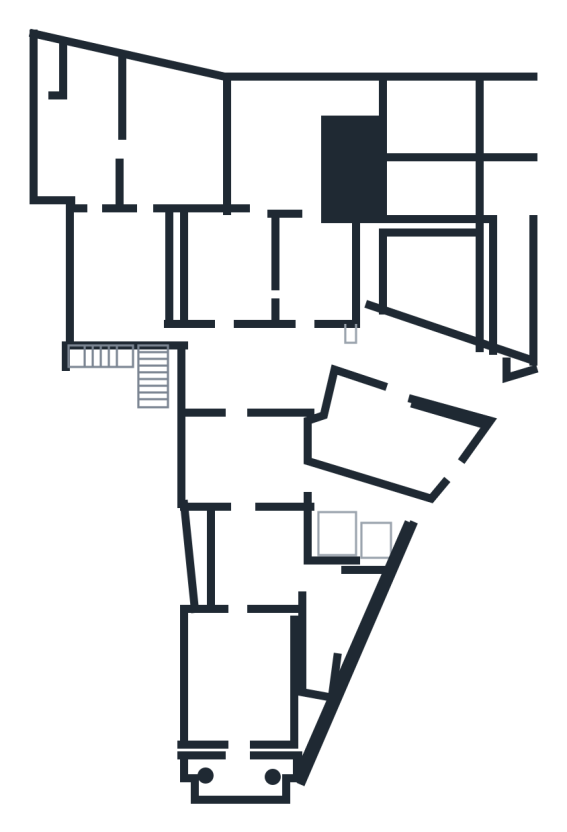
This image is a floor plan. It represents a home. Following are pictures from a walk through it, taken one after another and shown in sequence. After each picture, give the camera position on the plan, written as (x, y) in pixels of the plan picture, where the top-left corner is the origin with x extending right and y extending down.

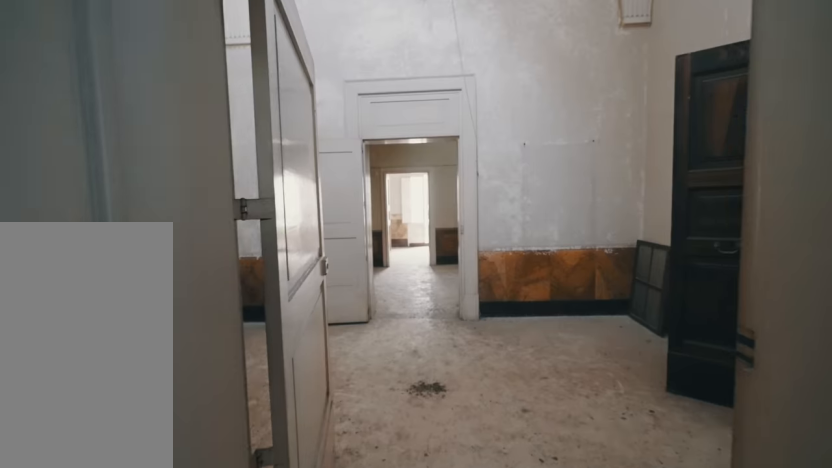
(242, 479)
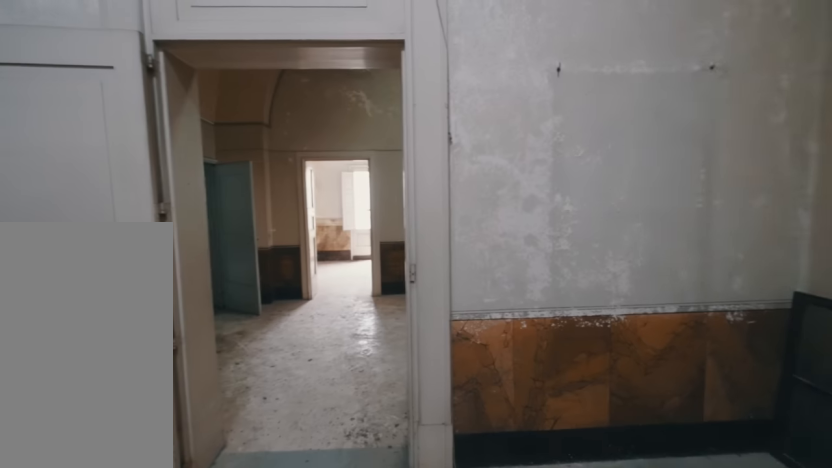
(243, 468)
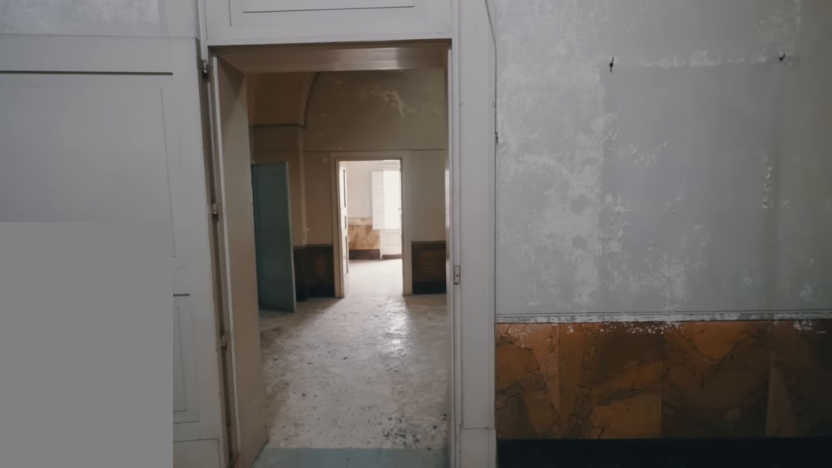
(243, 468)
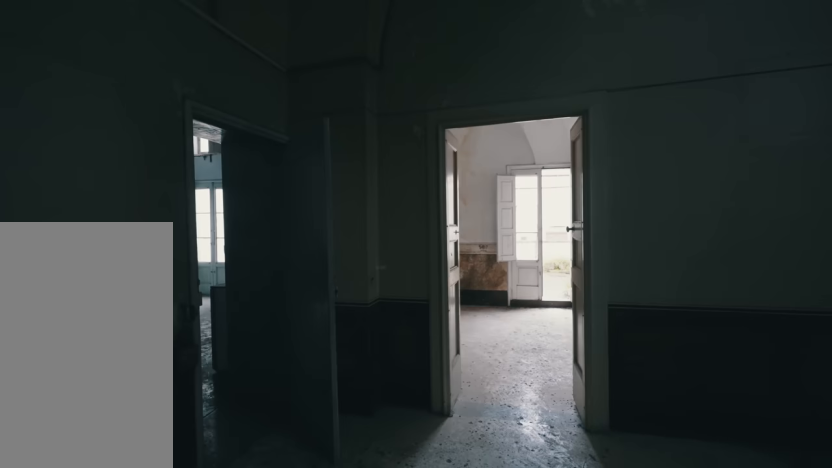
(258, 376)
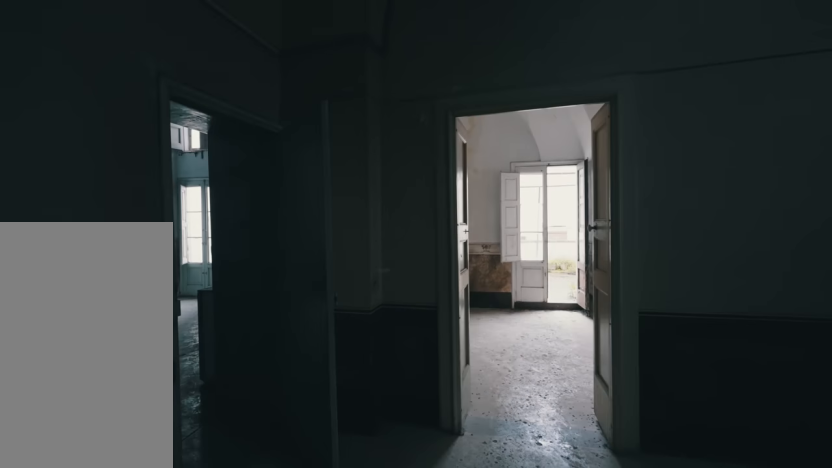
(258, 376)
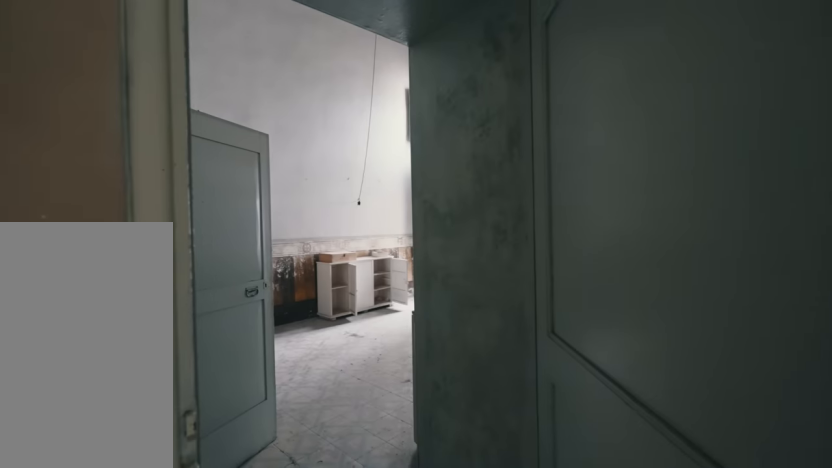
(240, 365)
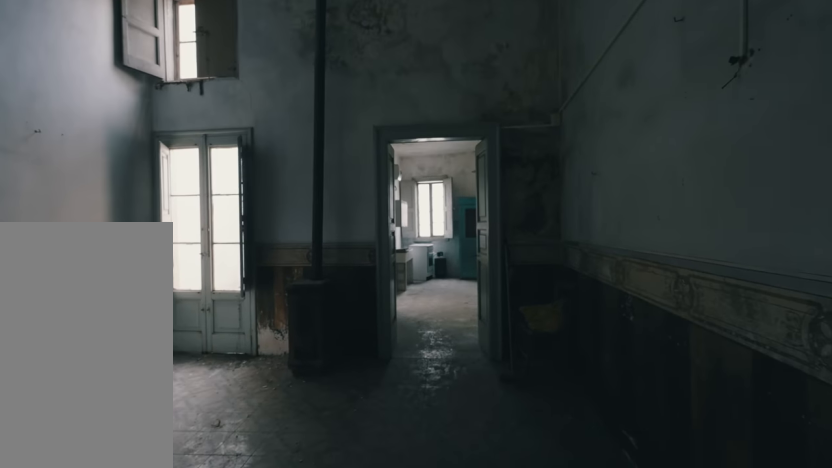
(122, 283)
